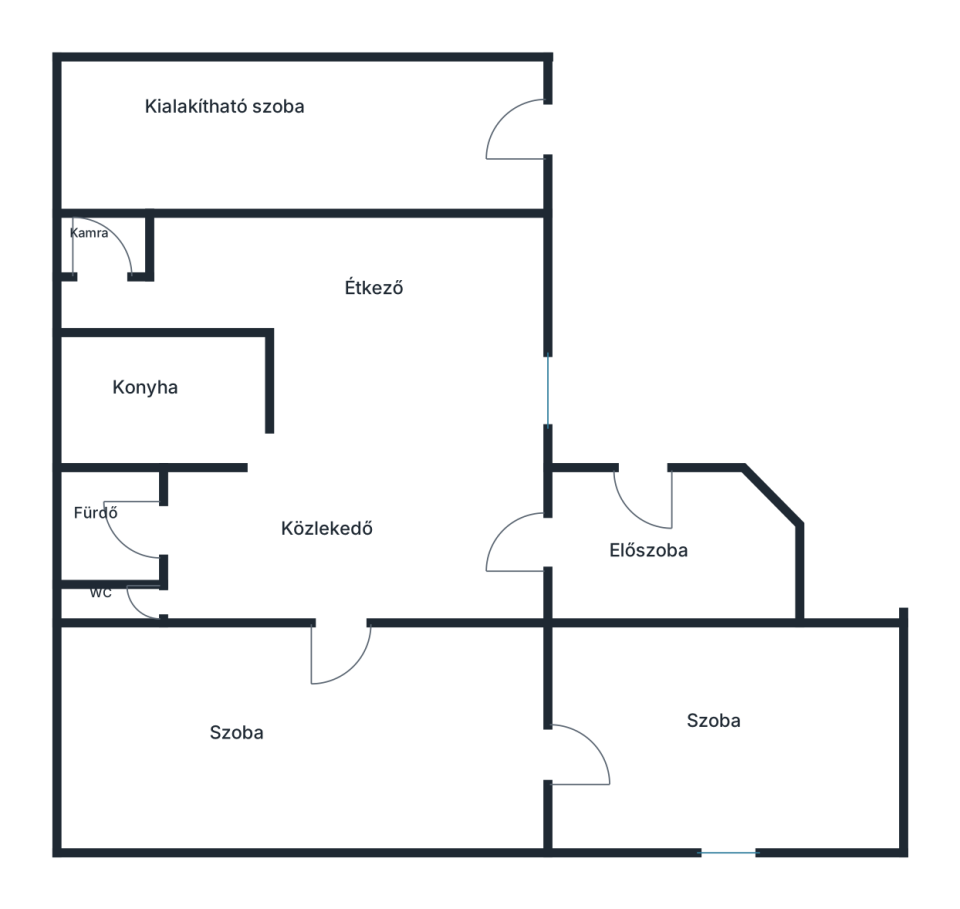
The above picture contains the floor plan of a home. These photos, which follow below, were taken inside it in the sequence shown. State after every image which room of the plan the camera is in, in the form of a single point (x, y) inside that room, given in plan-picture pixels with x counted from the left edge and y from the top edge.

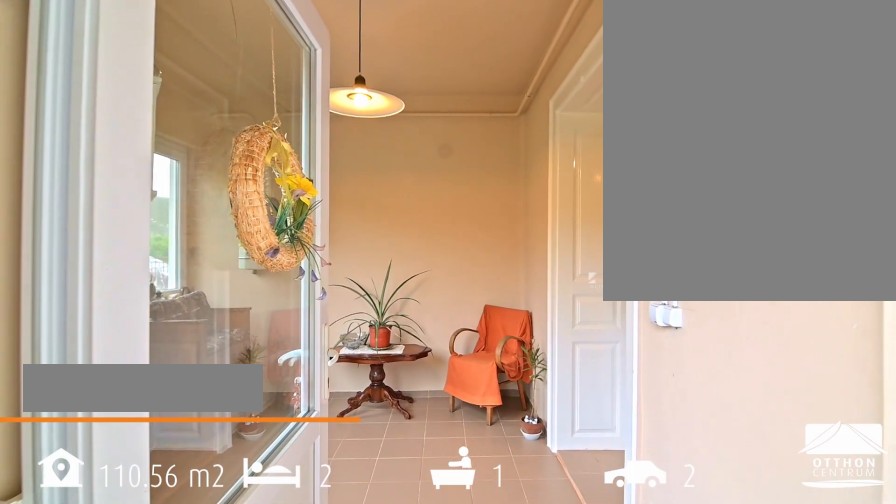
(735, 558)
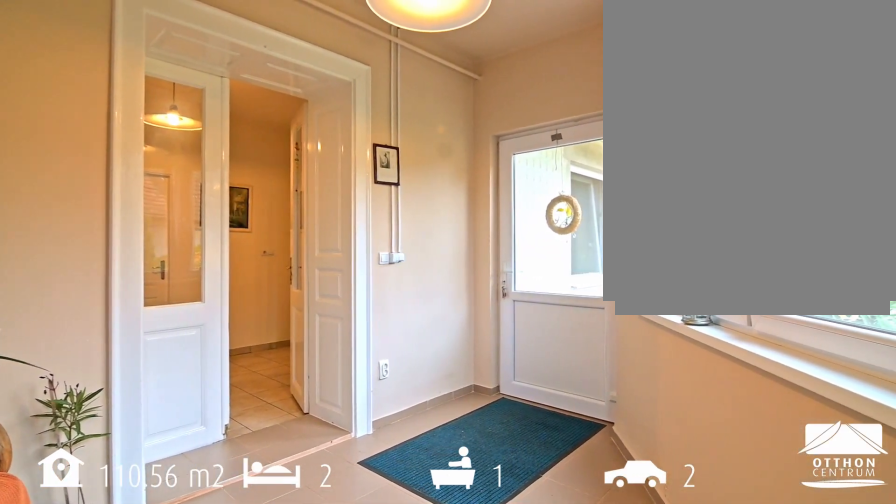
(736, 558)
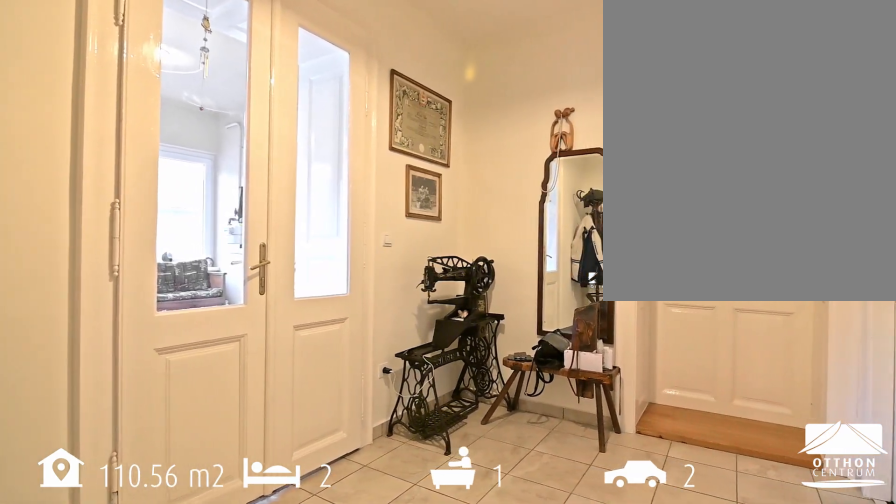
(330, 582)
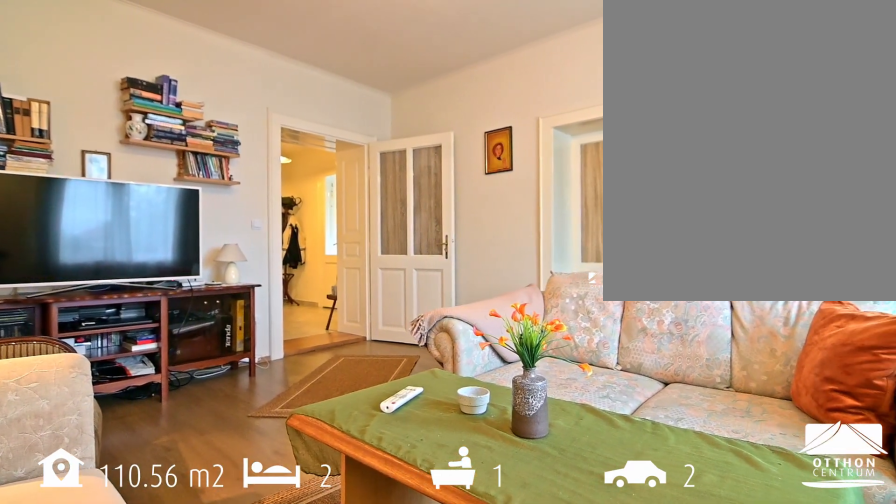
(234, 799)
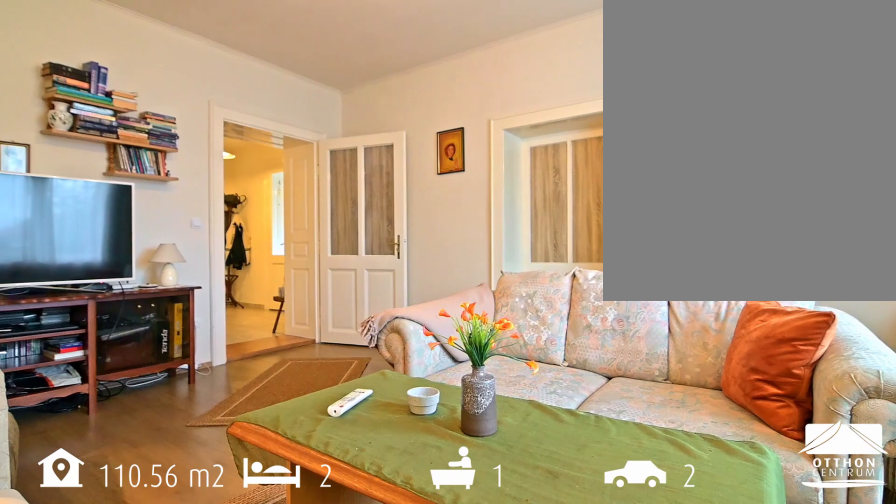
(234, 799)
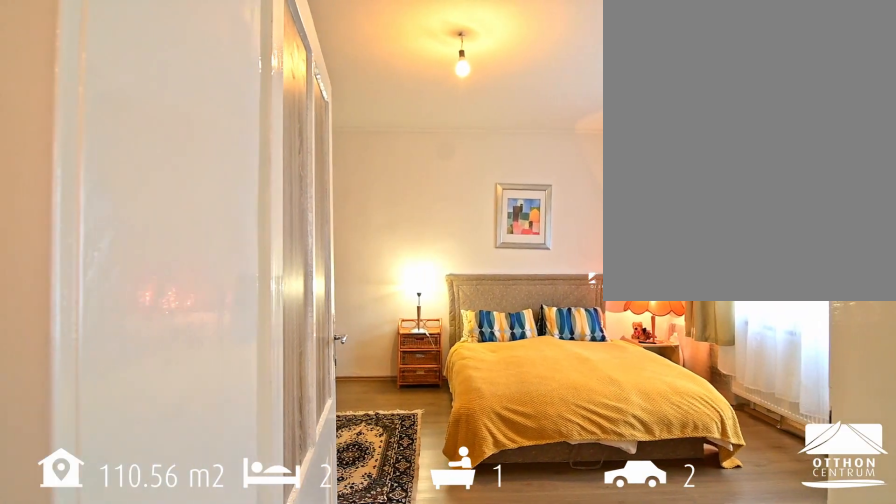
(722, 790)
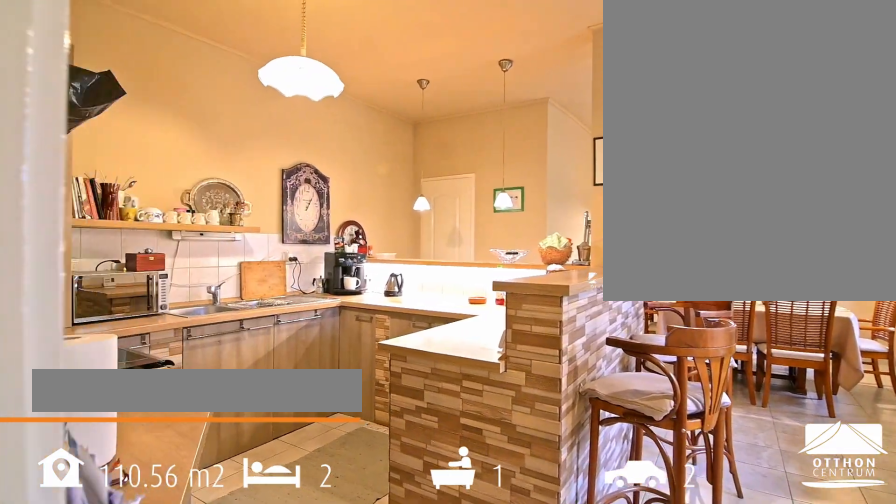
(352, 323)
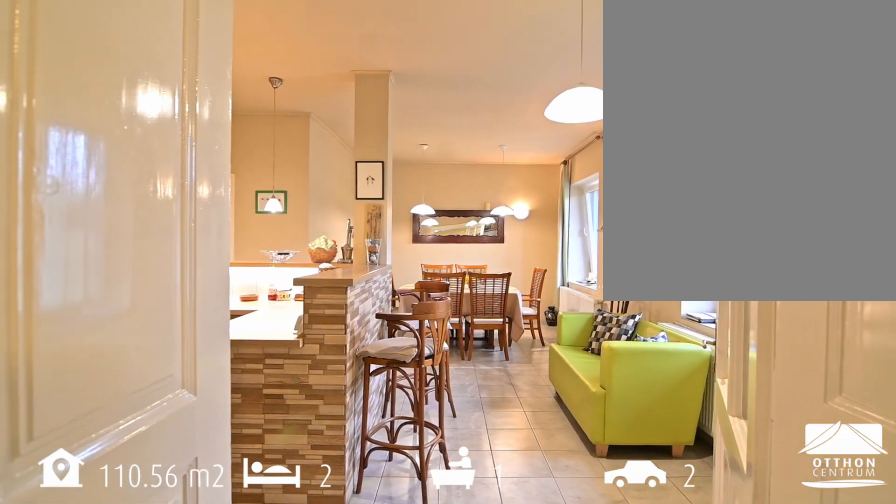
(386, 347)
